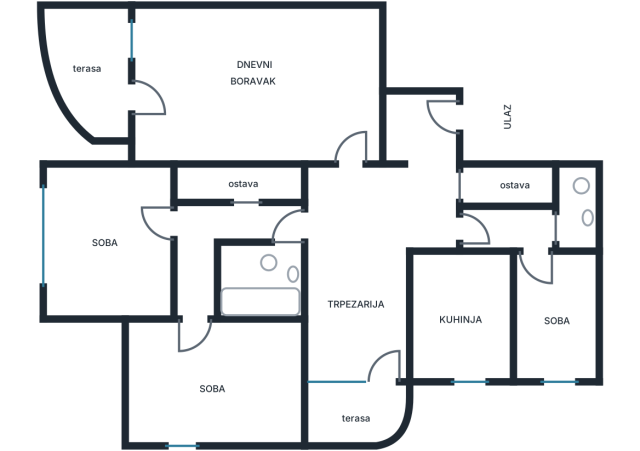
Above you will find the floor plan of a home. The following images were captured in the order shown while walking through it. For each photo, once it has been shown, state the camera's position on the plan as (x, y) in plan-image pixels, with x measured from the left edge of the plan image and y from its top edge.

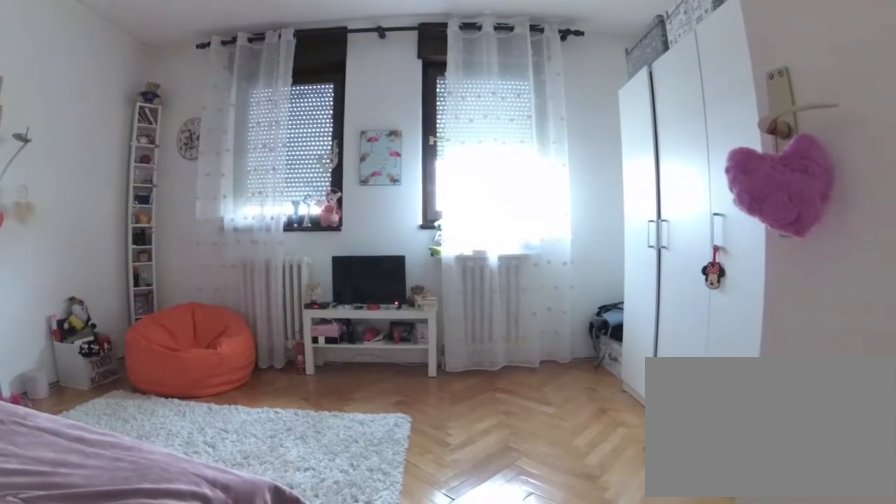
(172, 222)
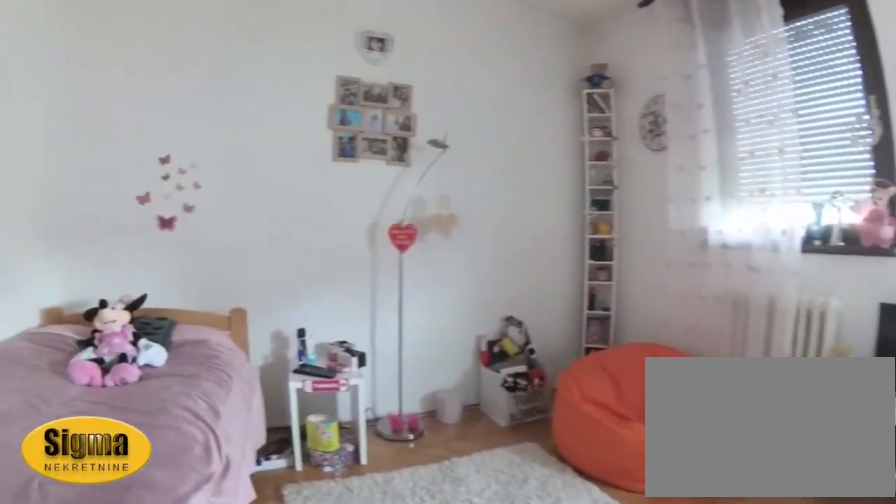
(121, 222)
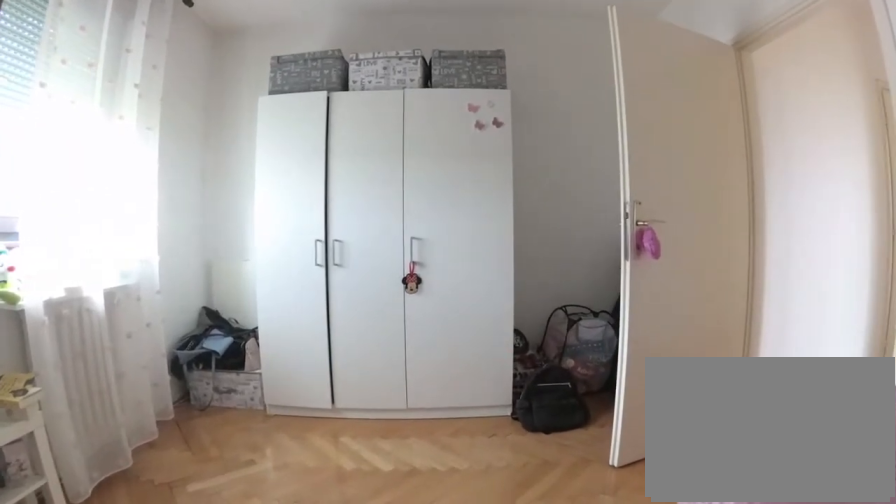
(119, 285)
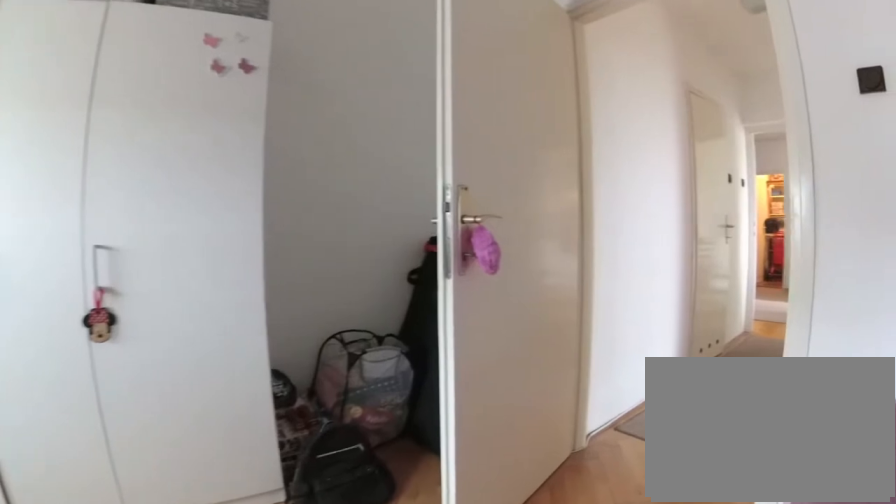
(114, 262)
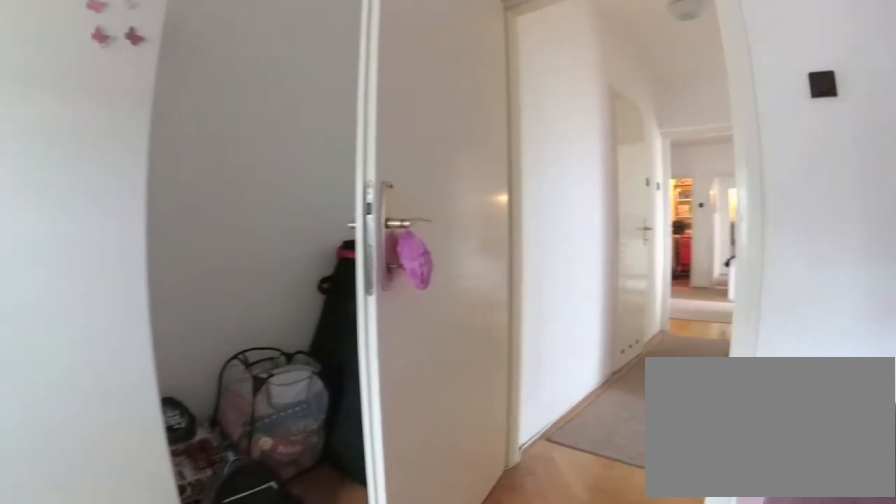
(112, 256)
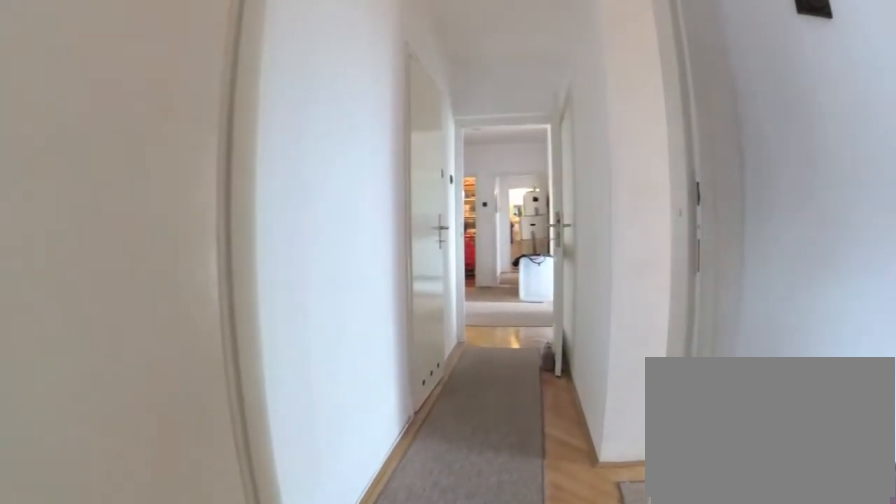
(117, 235)
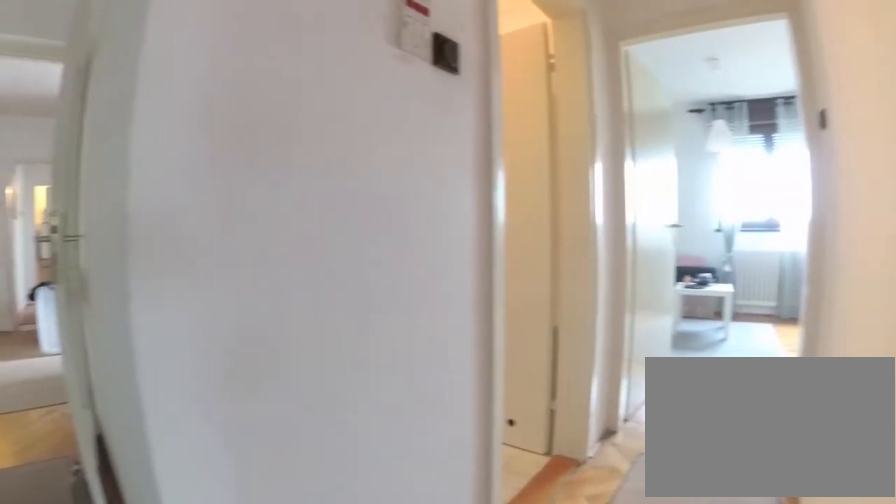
(162, 215)
